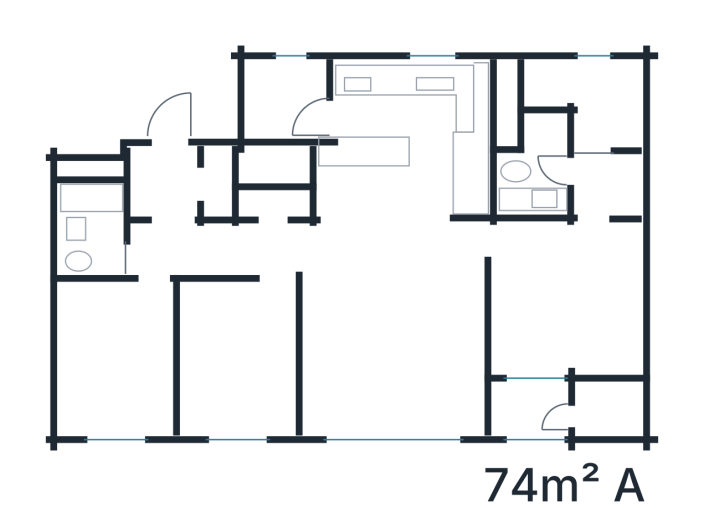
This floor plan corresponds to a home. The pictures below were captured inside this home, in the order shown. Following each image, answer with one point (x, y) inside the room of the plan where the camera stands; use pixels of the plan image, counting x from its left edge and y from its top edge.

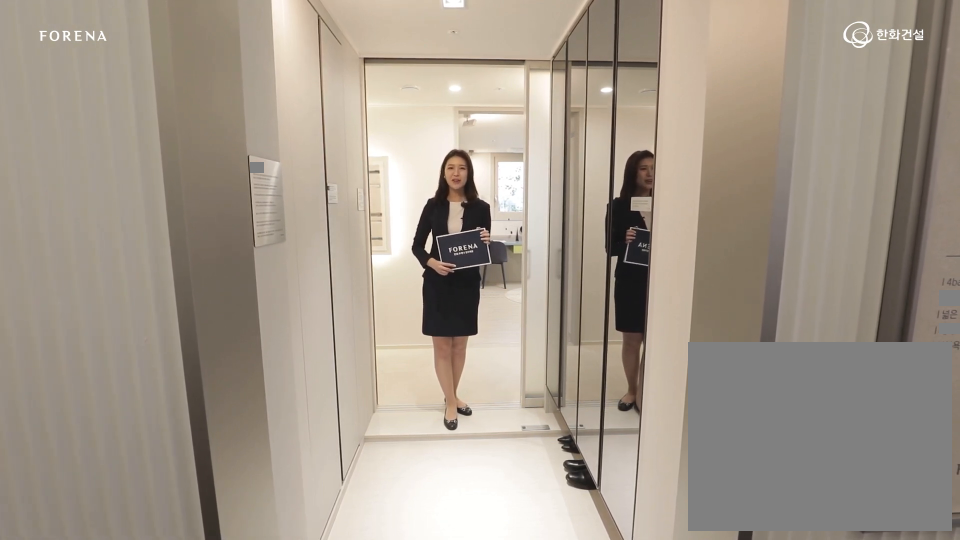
(172, 180)
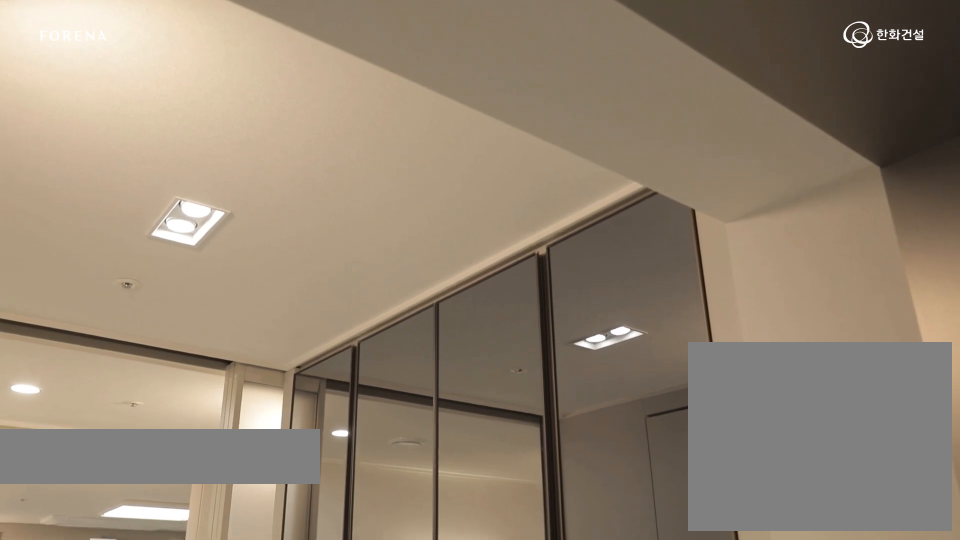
(172, 180)
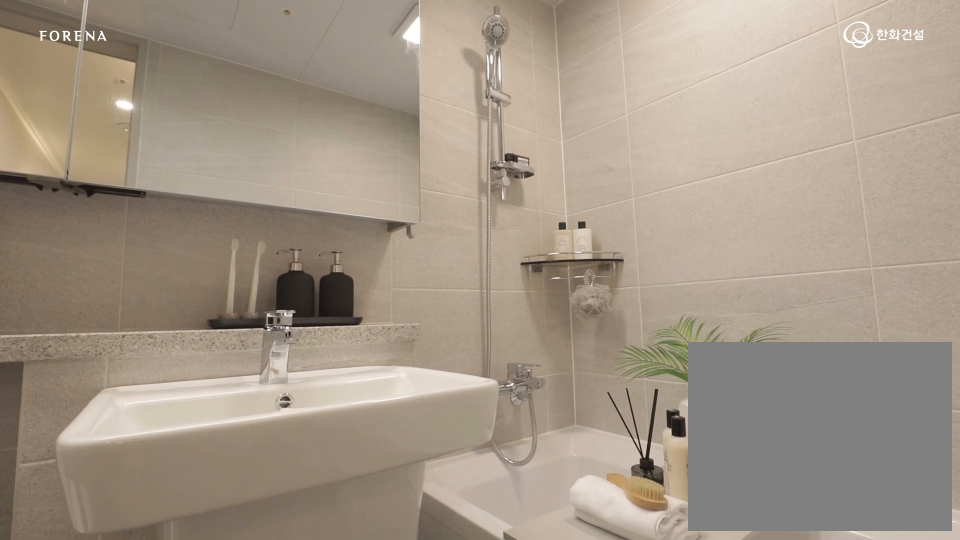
(118, 254)
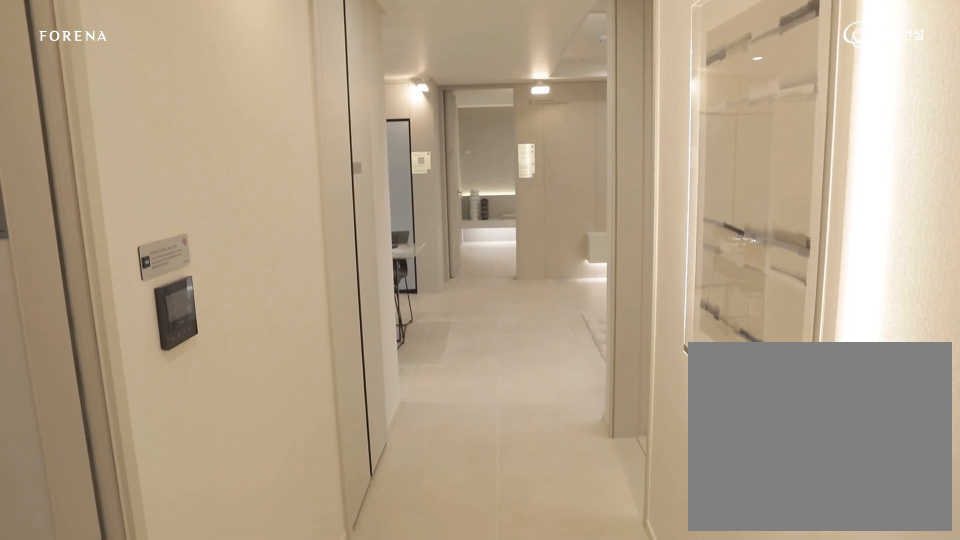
(251, 249)
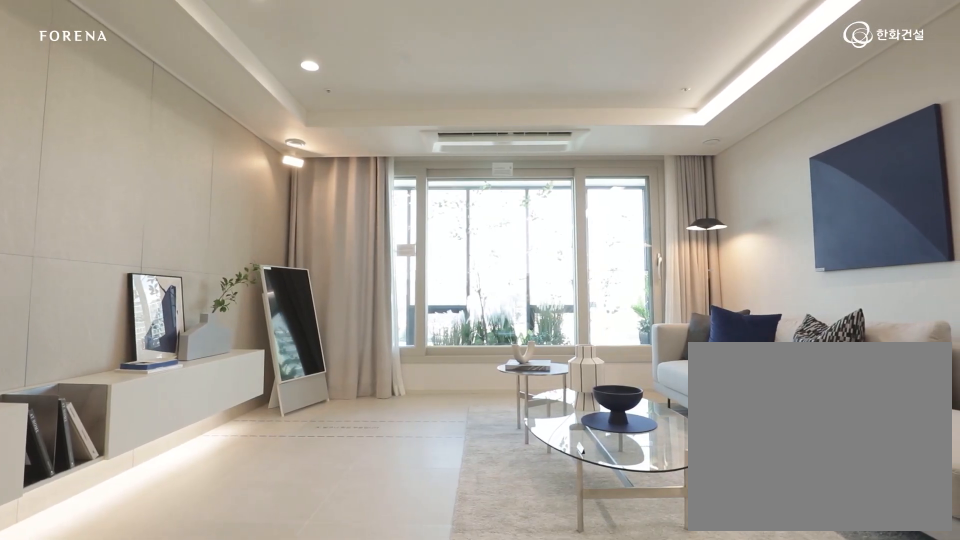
(399, 339)
